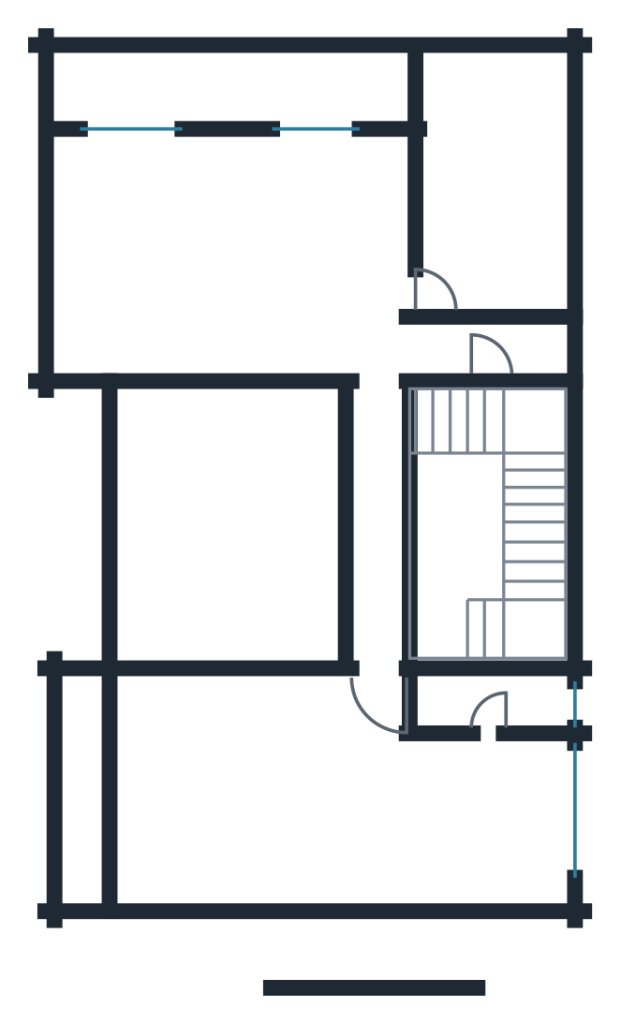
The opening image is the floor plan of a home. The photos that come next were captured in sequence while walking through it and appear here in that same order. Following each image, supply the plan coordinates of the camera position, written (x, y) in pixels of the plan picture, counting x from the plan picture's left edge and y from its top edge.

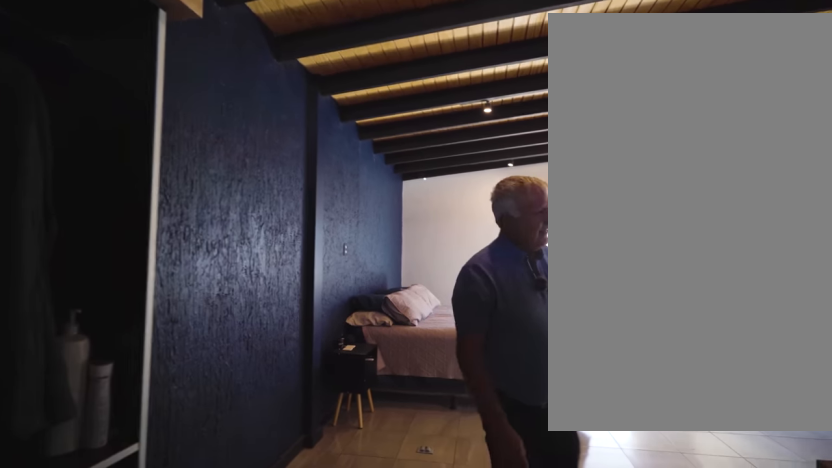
(489, 781)
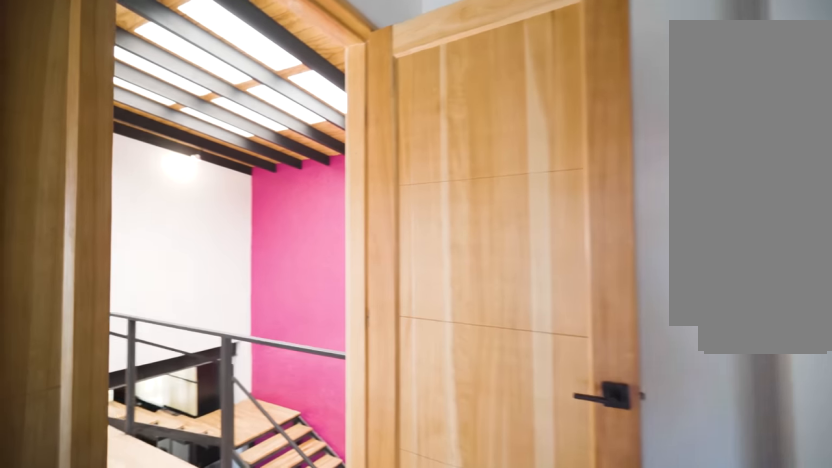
(350, 780)
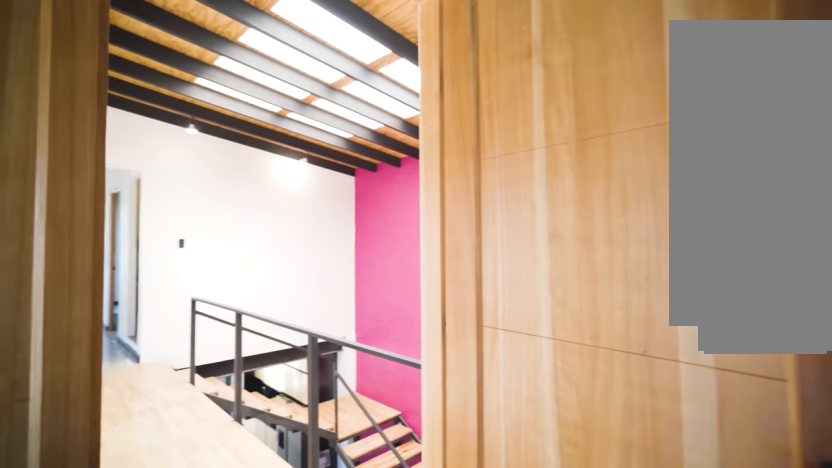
(351, 777)
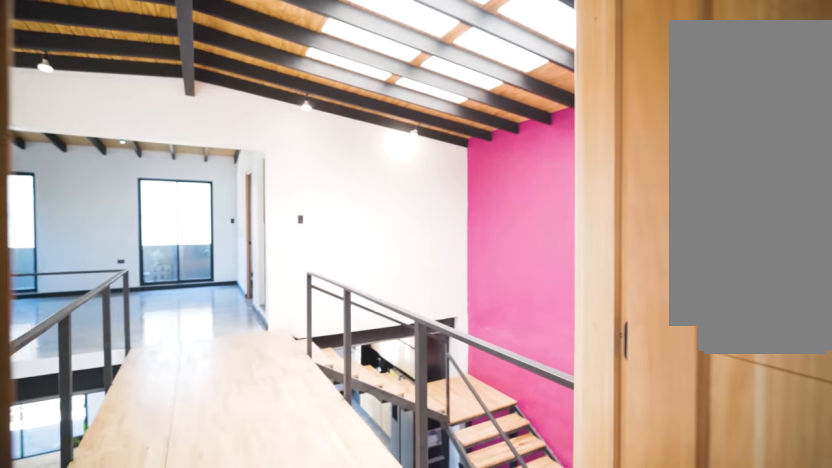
(348, 768)
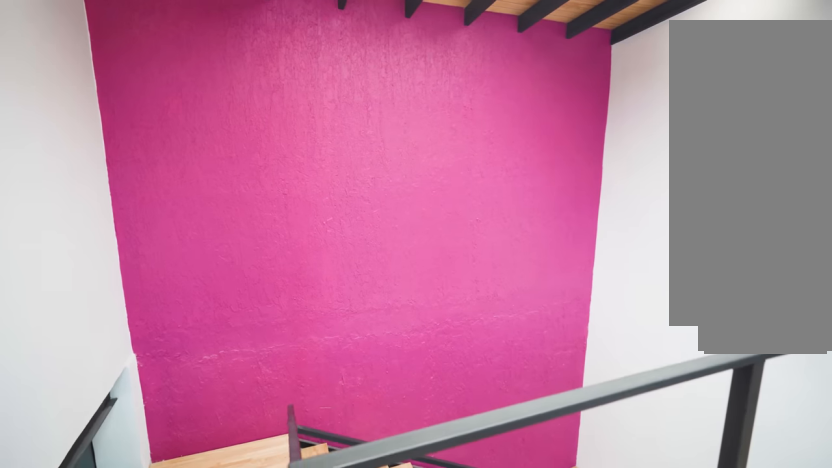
(383, 549)
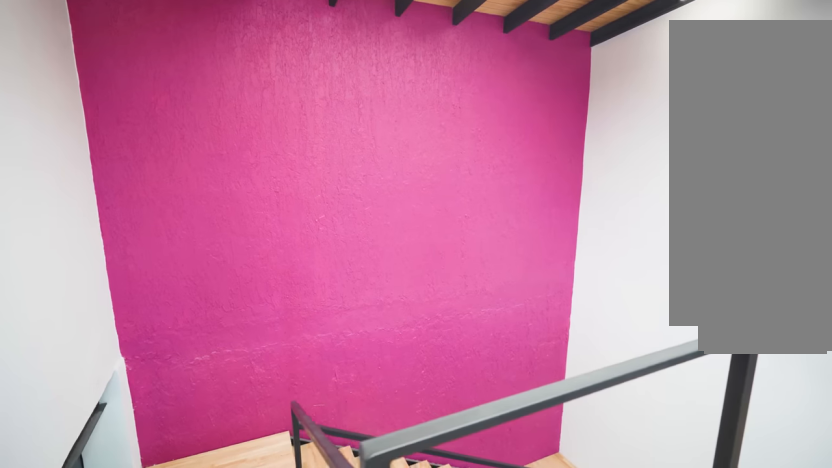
(383, 541)
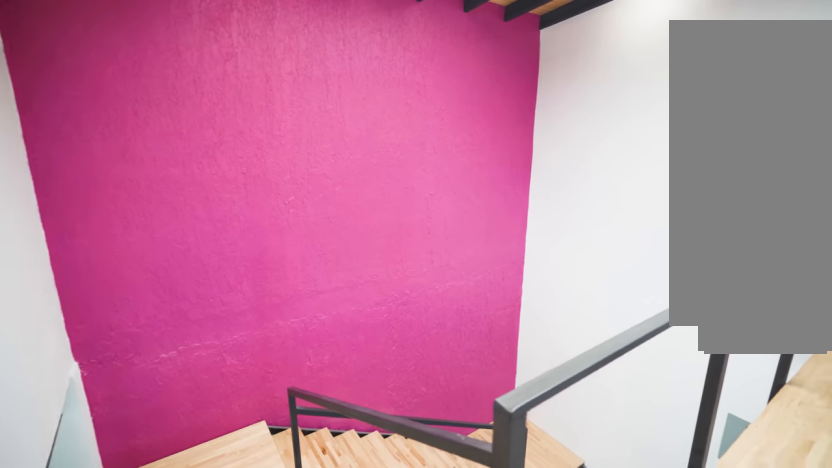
(391, 508)
